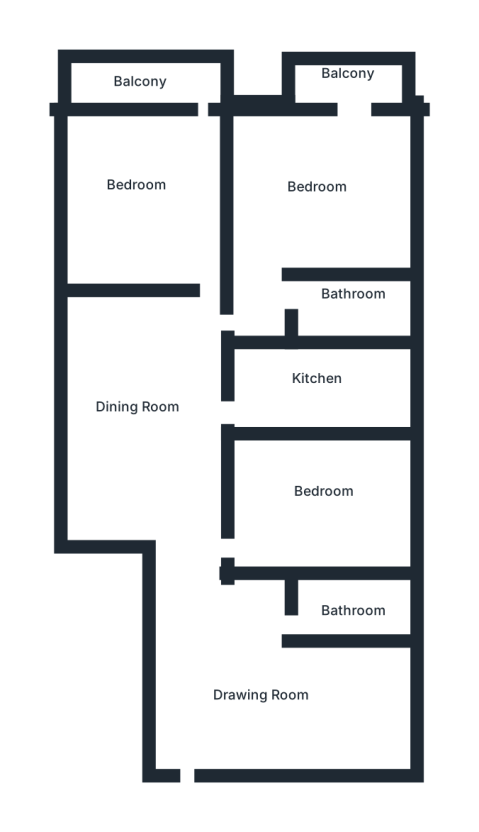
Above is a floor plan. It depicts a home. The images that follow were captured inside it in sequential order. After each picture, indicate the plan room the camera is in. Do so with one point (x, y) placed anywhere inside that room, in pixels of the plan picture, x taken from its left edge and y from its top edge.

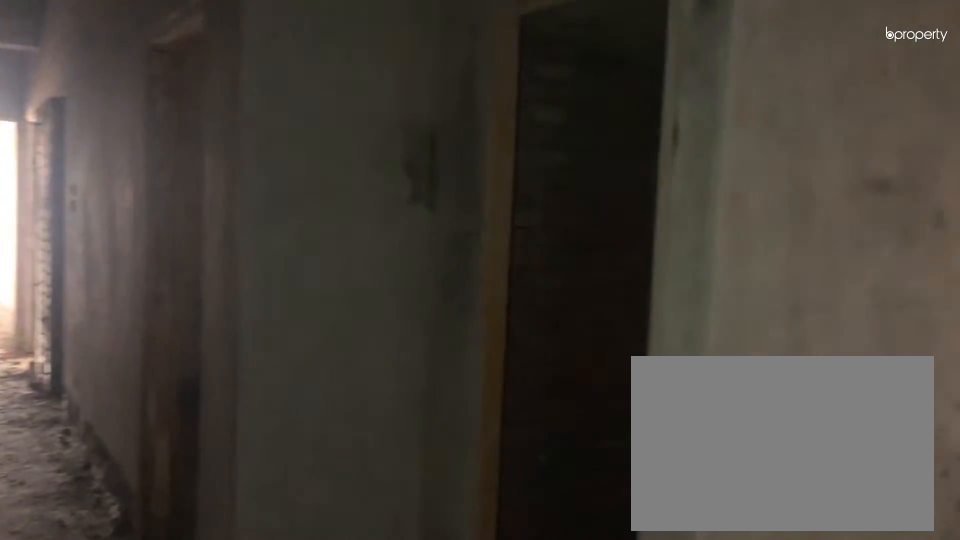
(238, 692)
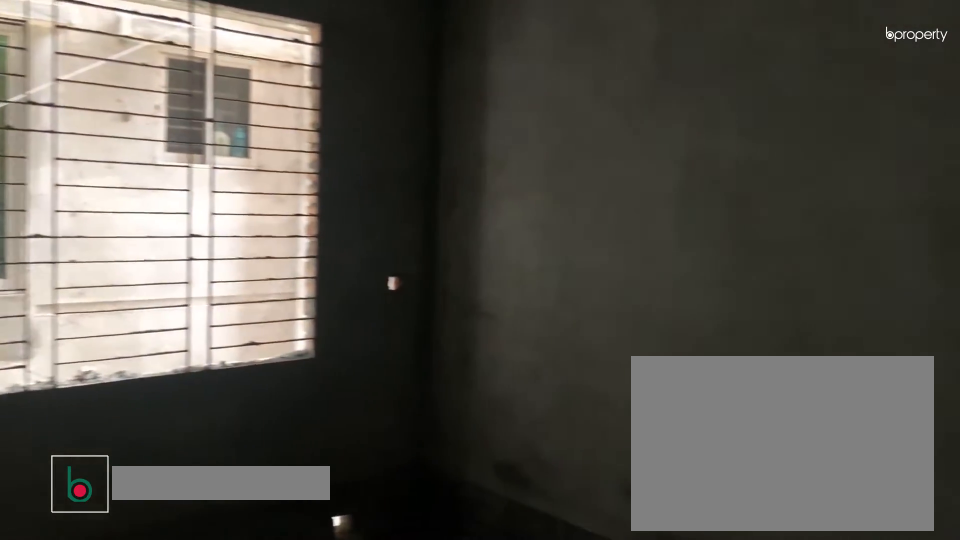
(238, 692)
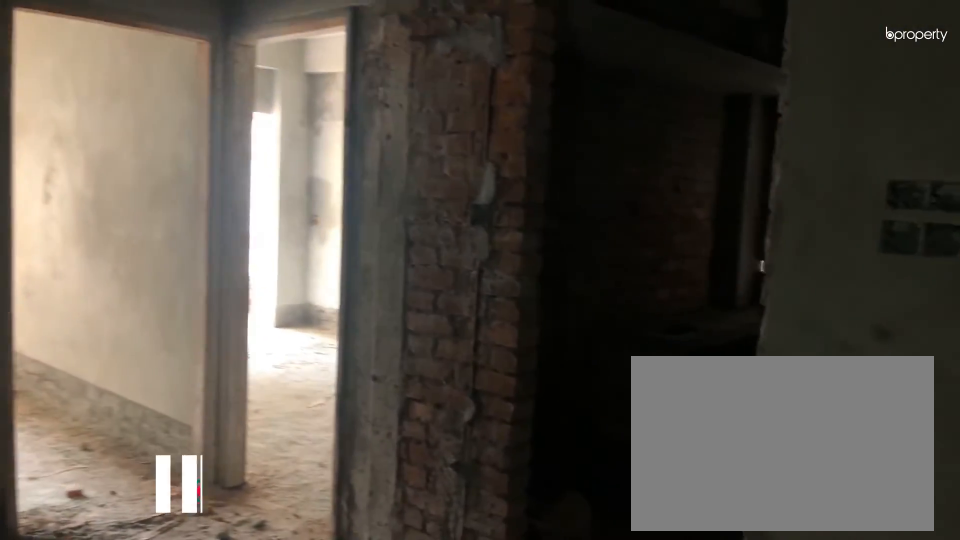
(153, 409)
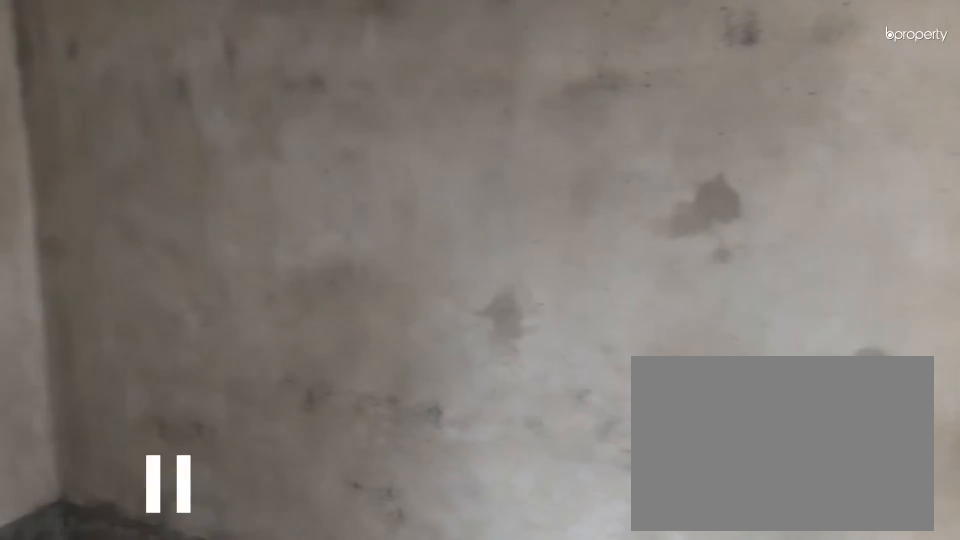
(158, 180)
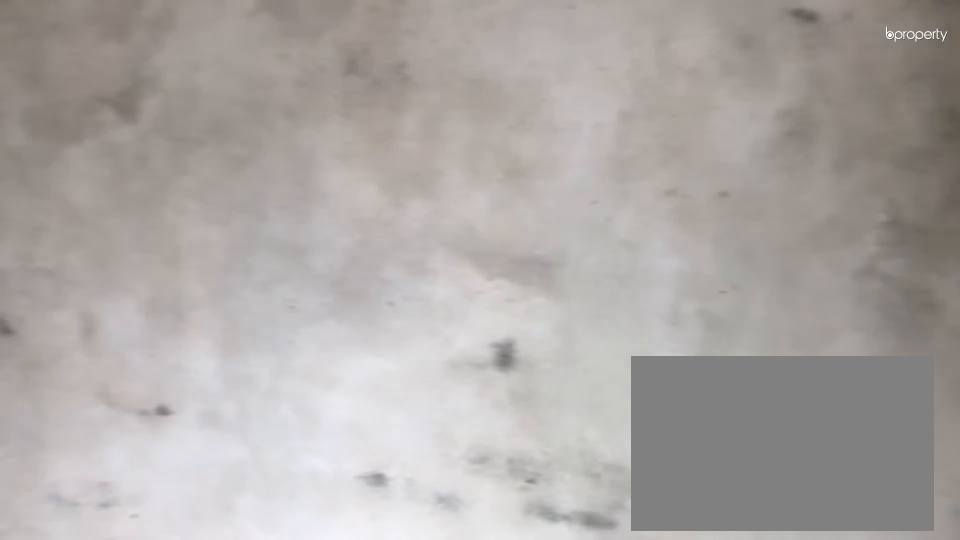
(338, 165)
